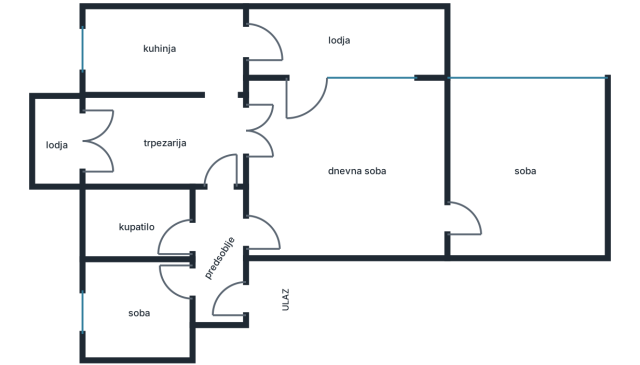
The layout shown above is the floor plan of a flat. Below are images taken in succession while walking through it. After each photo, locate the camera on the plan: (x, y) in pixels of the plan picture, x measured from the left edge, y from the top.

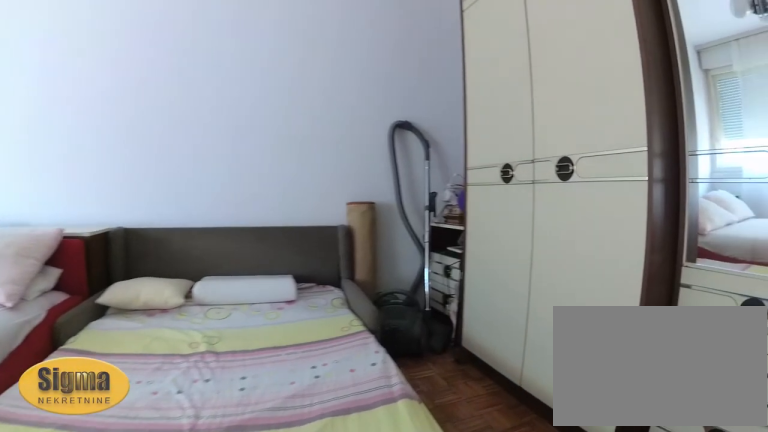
(485, 226)
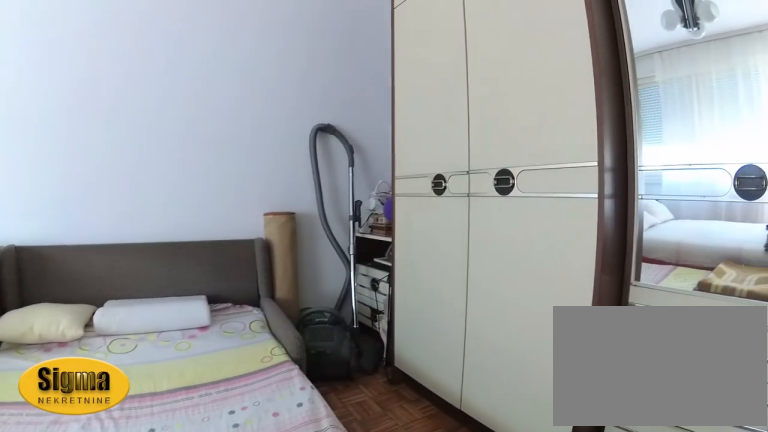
(492, 225)
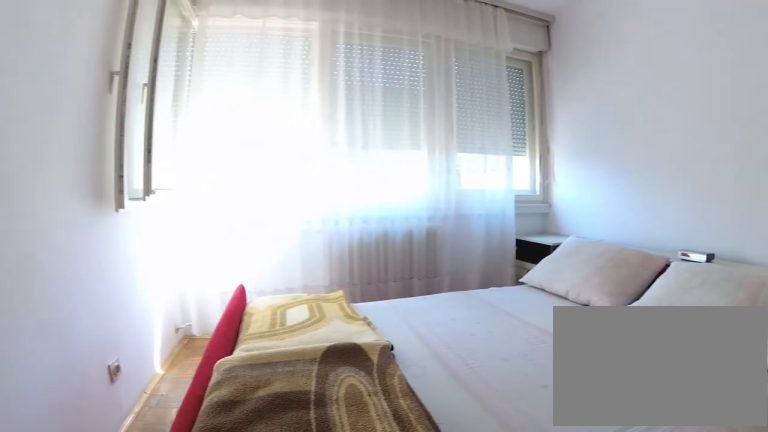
(527, 239)
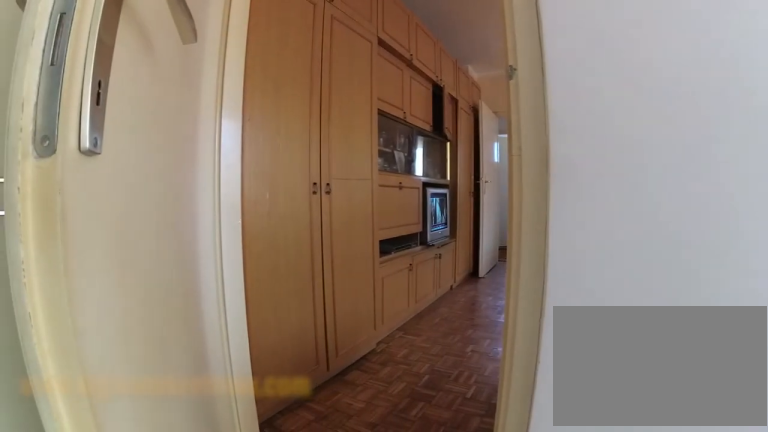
(513, 223)
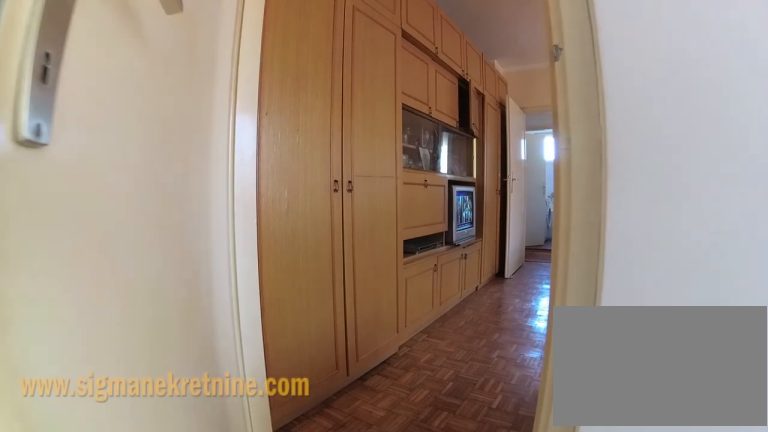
(503, 223)
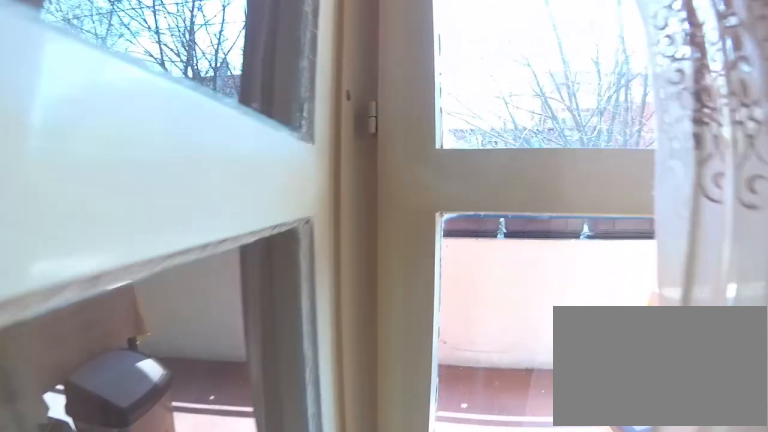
(275, 130)
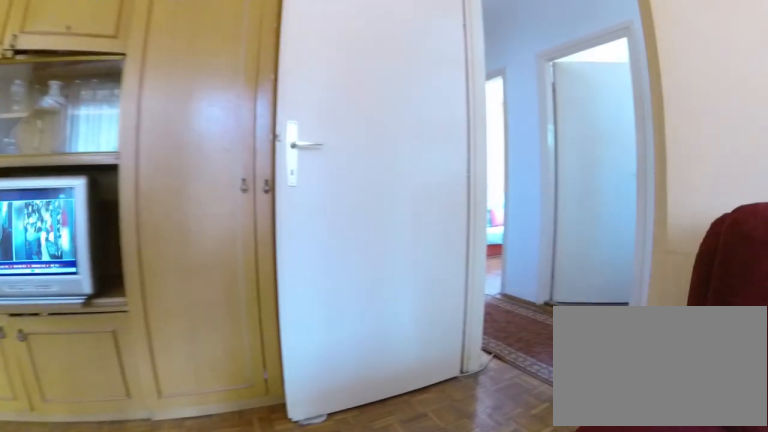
(286, 171)
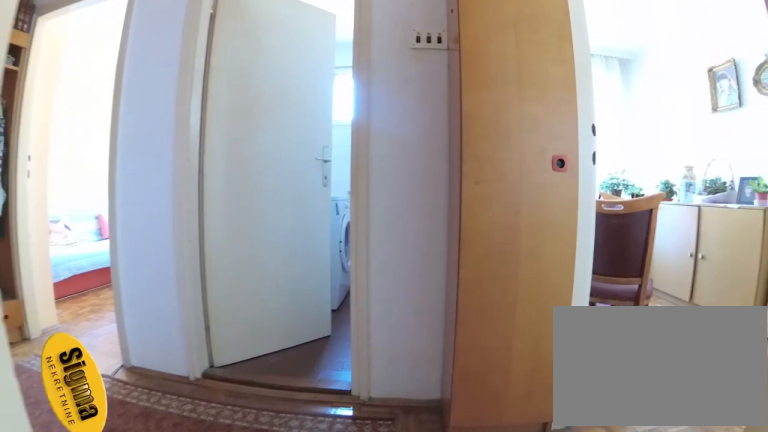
(278, 232)
